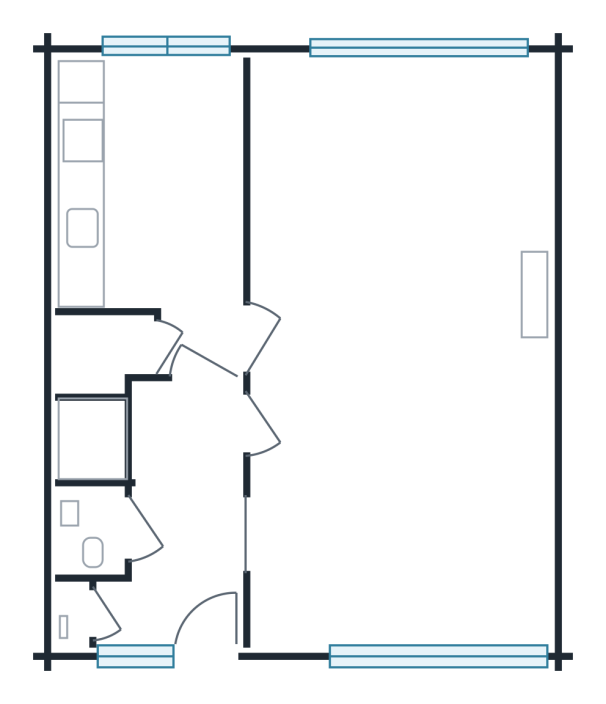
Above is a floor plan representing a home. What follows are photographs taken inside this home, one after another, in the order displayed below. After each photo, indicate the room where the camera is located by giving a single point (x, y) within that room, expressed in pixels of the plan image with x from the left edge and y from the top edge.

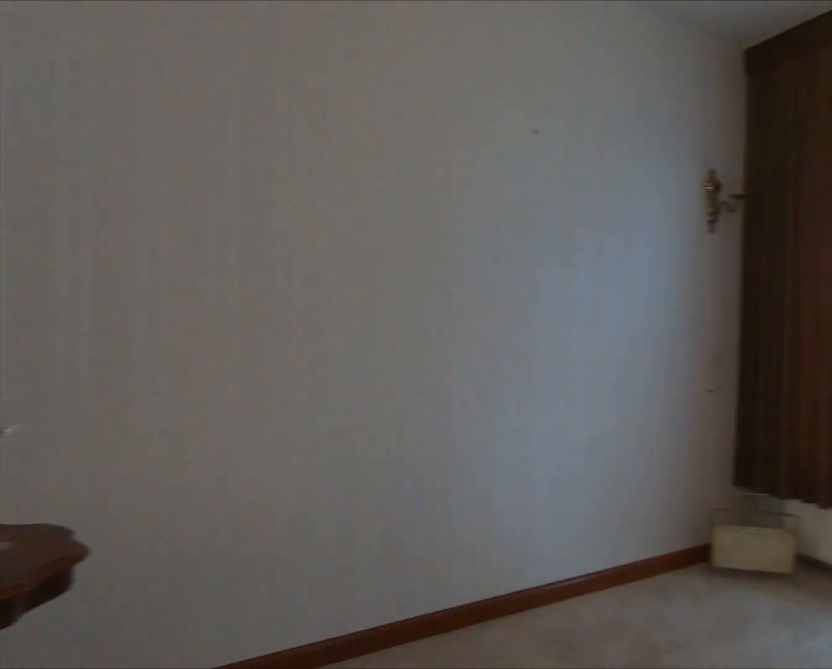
(273, 357)
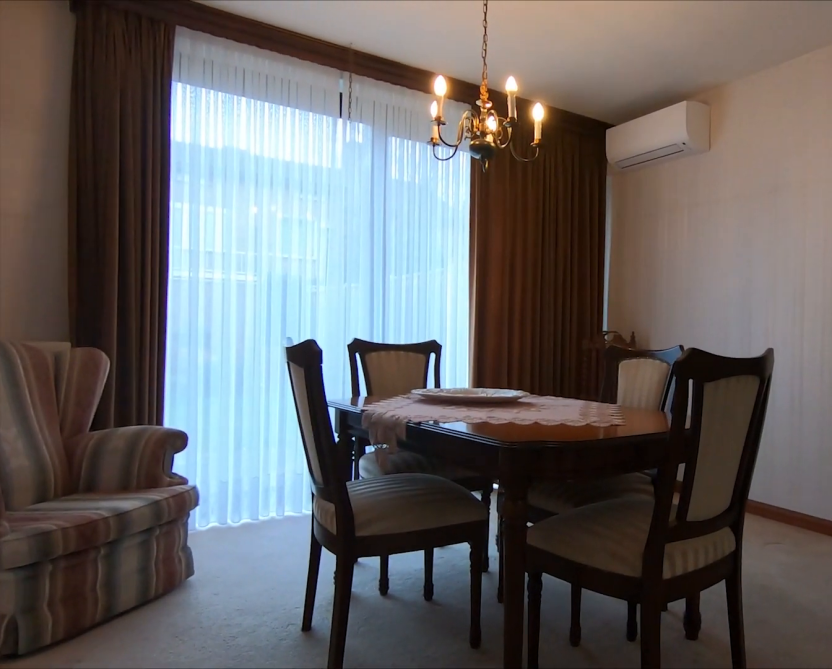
(281, 571)
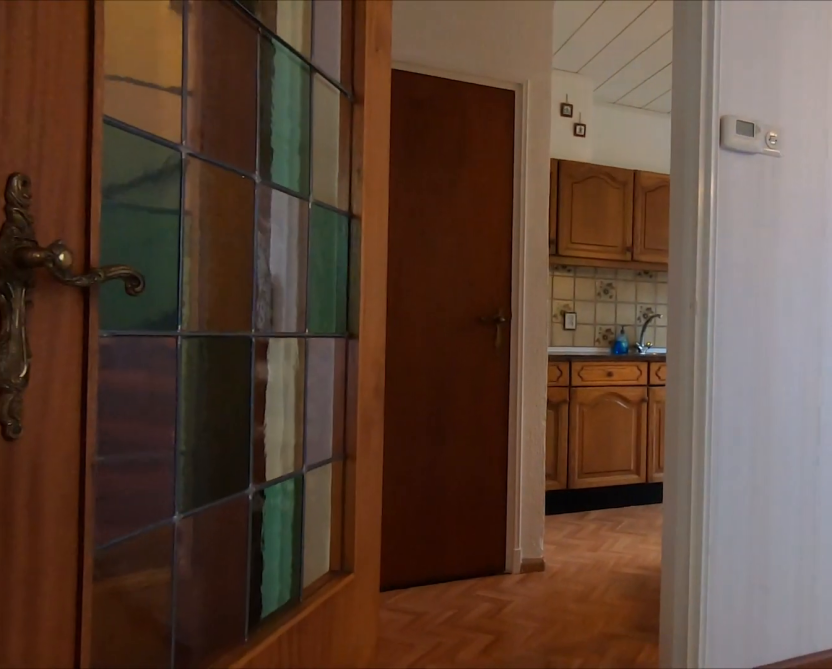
(527, 440)
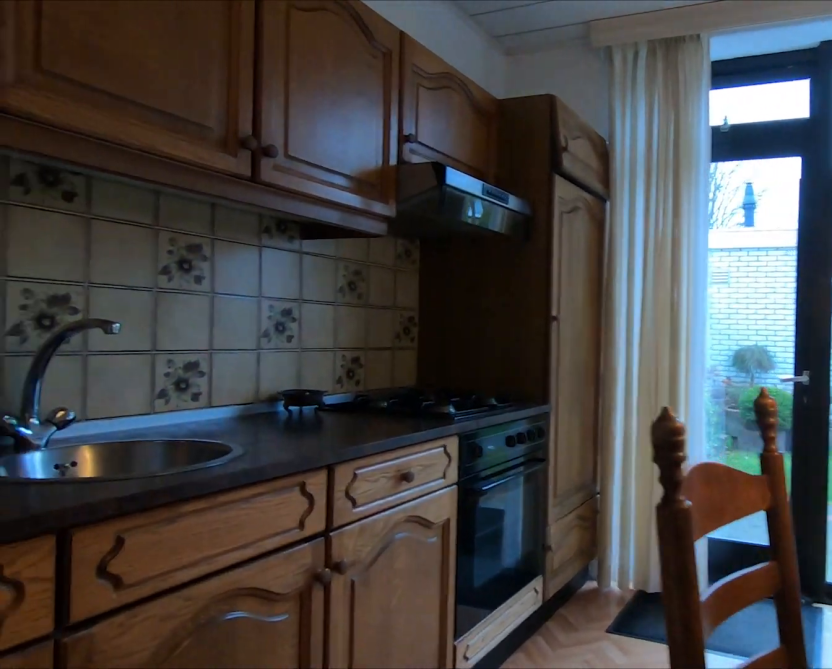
(177, 206)
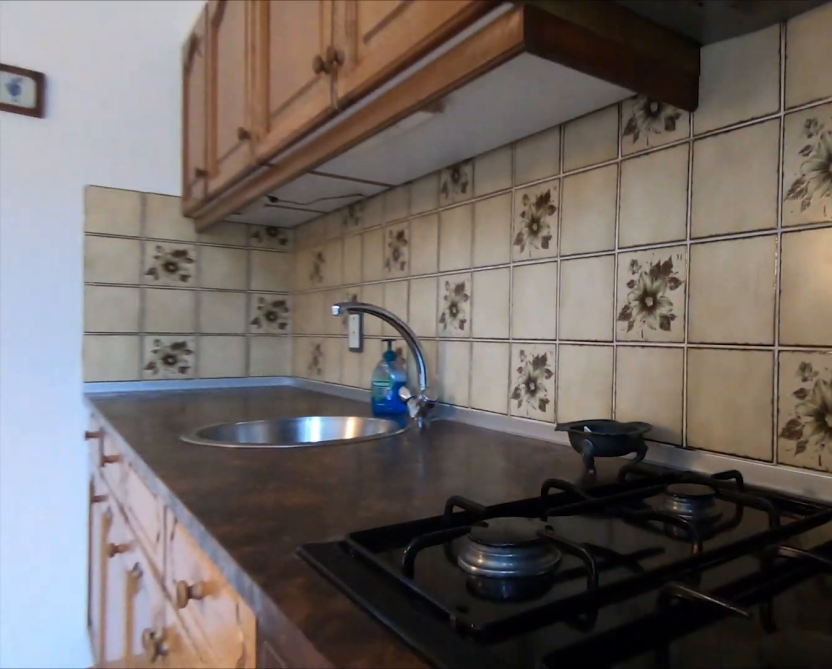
(177, 206)
